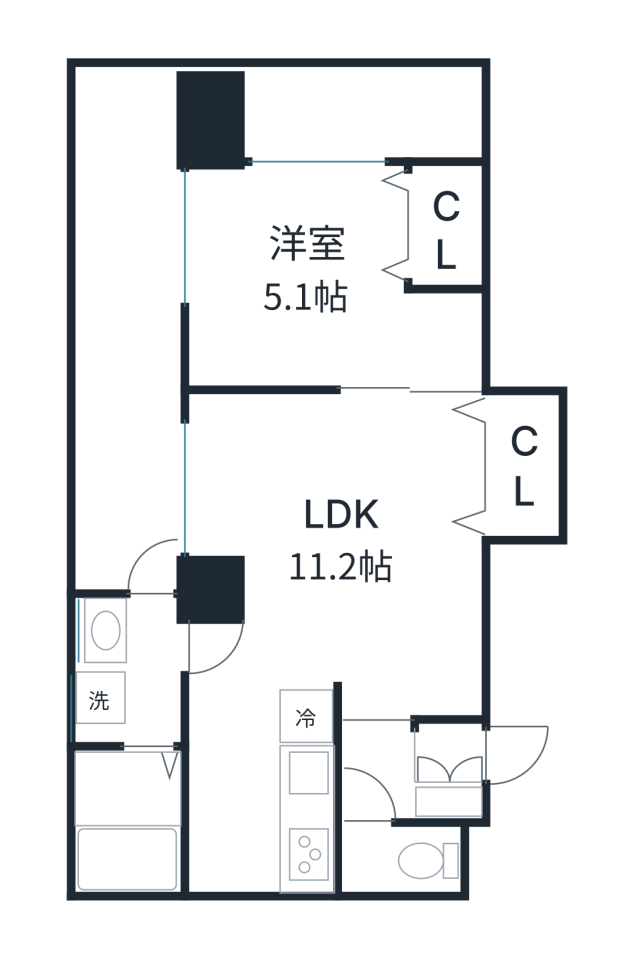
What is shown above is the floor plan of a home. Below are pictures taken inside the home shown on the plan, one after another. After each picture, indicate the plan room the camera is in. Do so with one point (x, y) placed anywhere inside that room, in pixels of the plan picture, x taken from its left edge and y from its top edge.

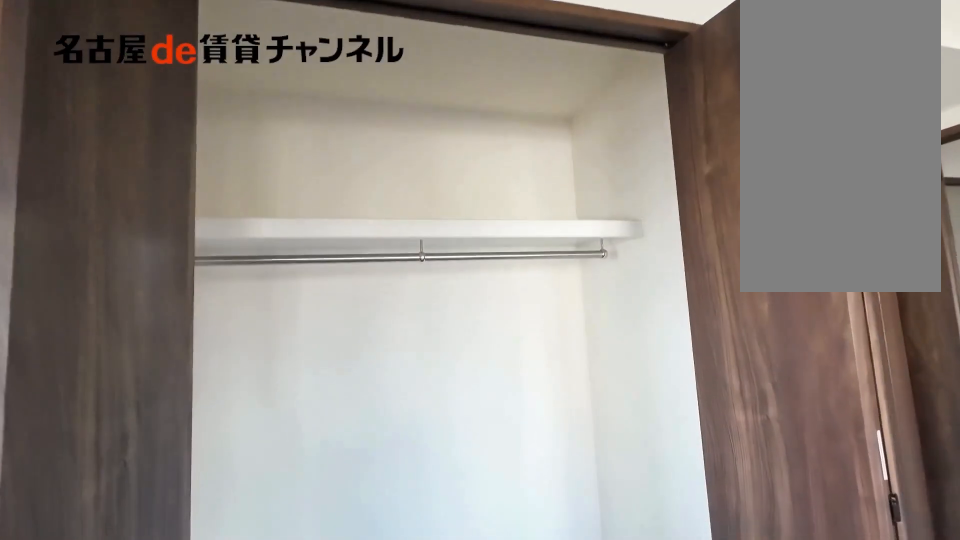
(448, 227)
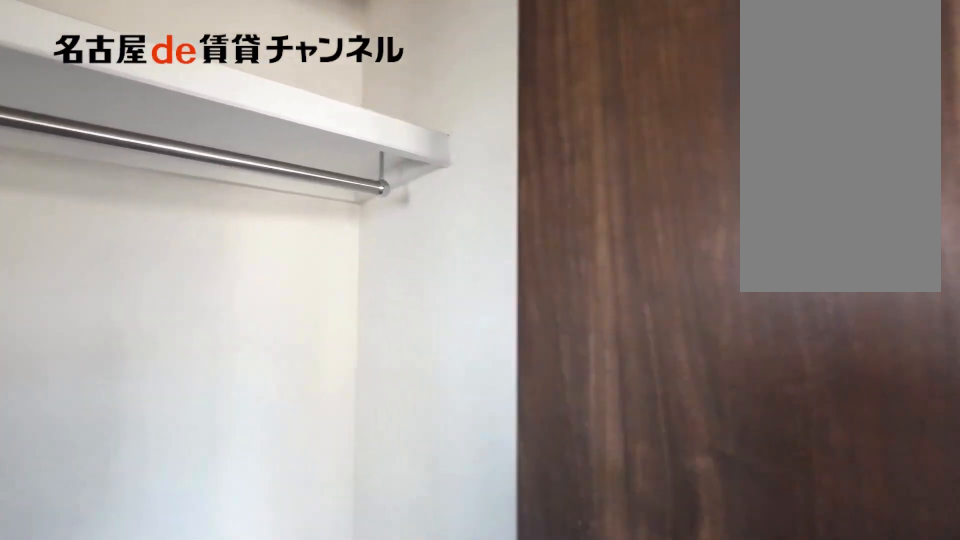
(448, 227)
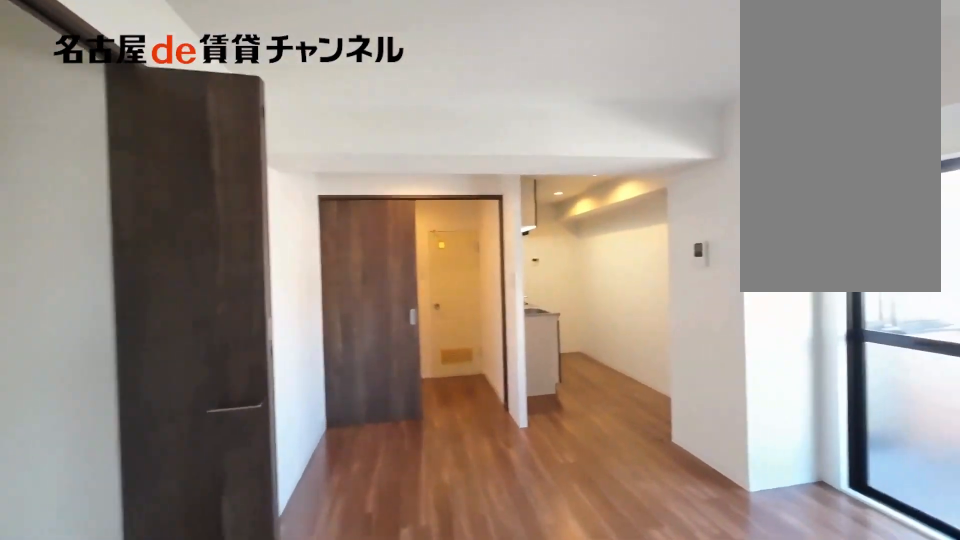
(335, 595)
